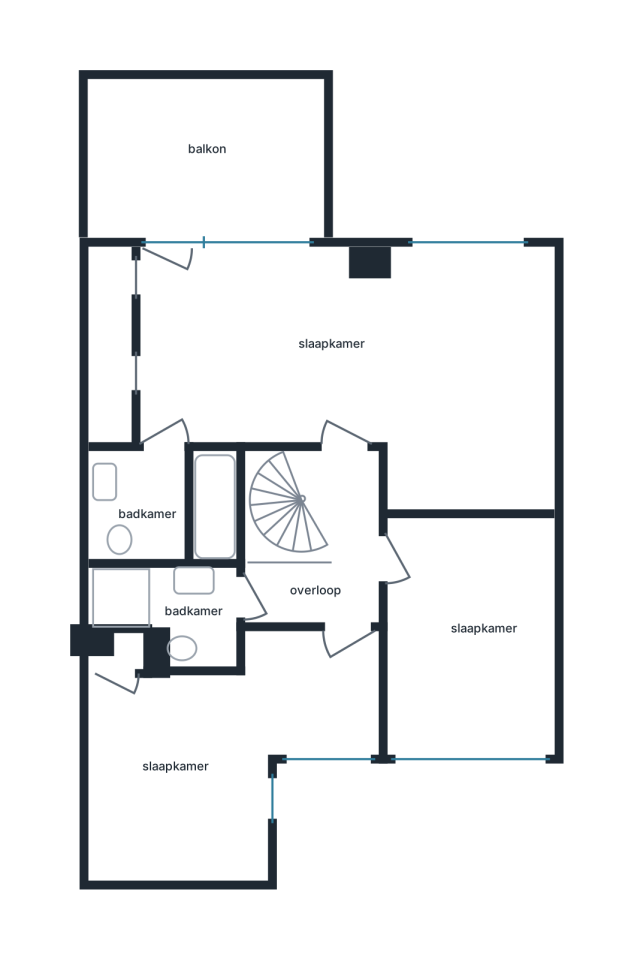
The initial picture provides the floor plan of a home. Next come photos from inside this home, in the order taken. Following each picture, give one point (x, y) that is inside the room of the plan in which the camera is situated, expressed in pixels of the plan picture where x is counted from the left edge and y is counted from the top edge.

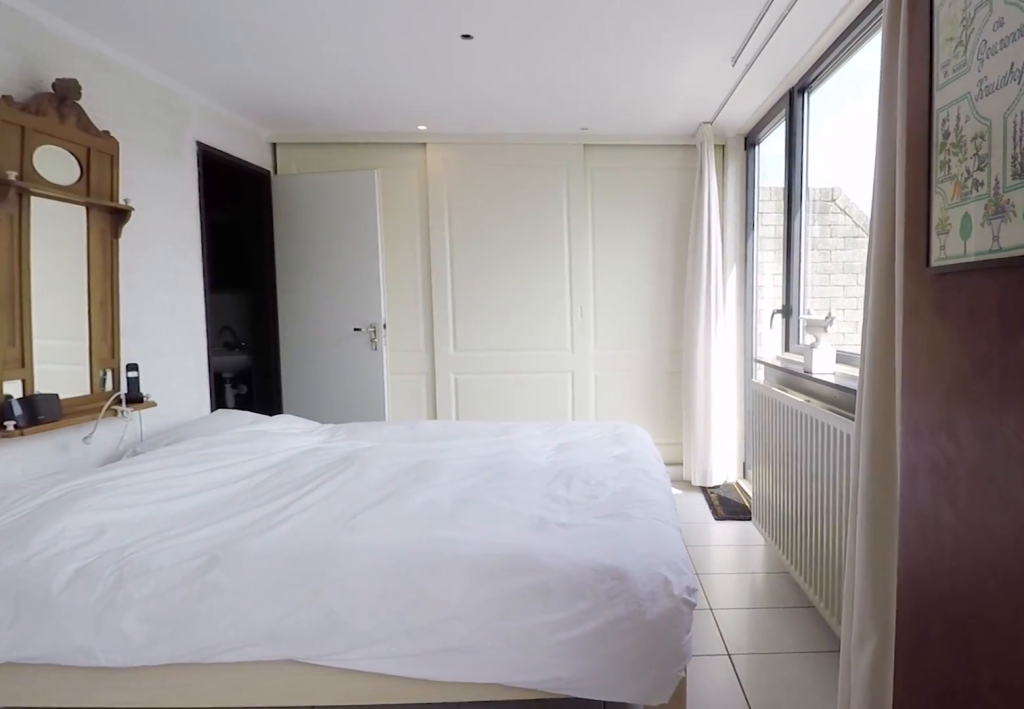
(360, 370)
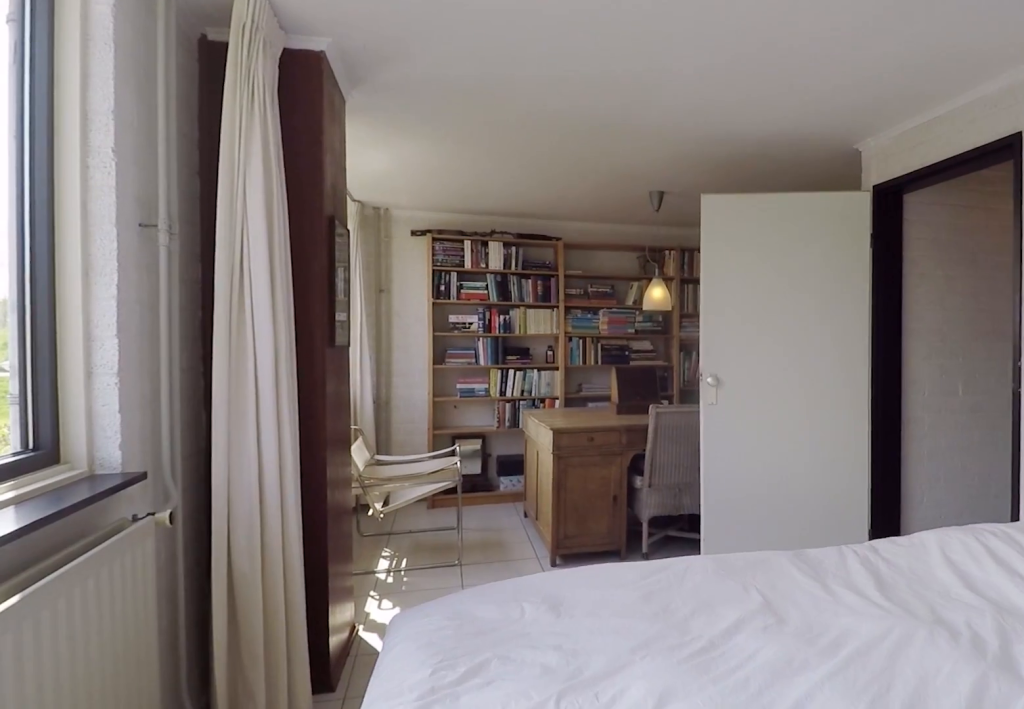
(360, 370)
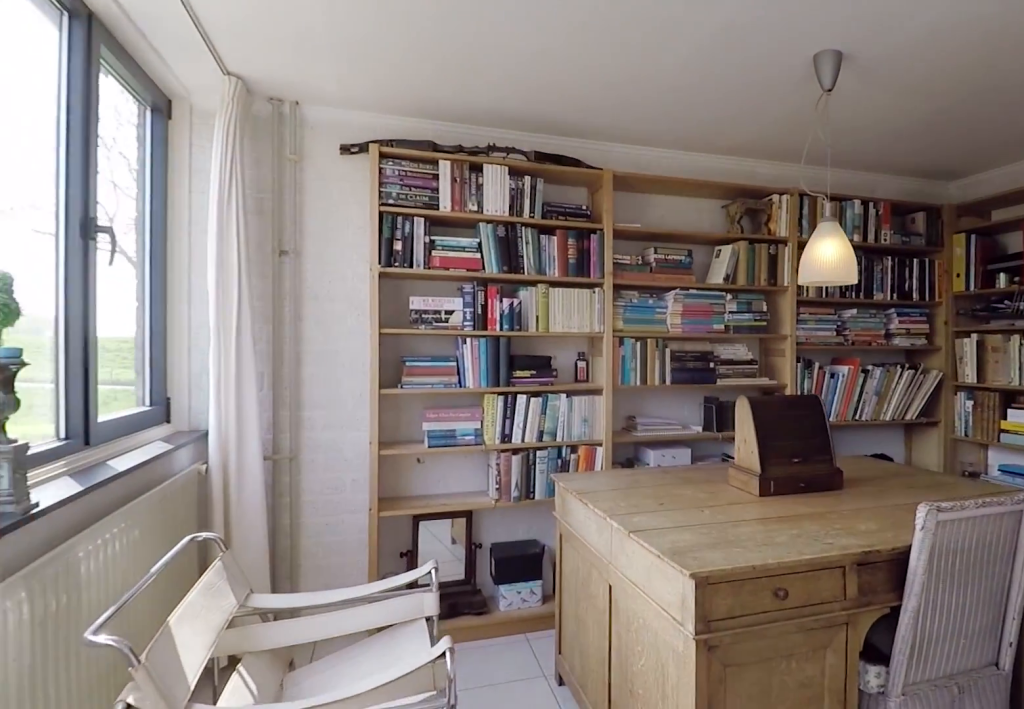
(360, 370)
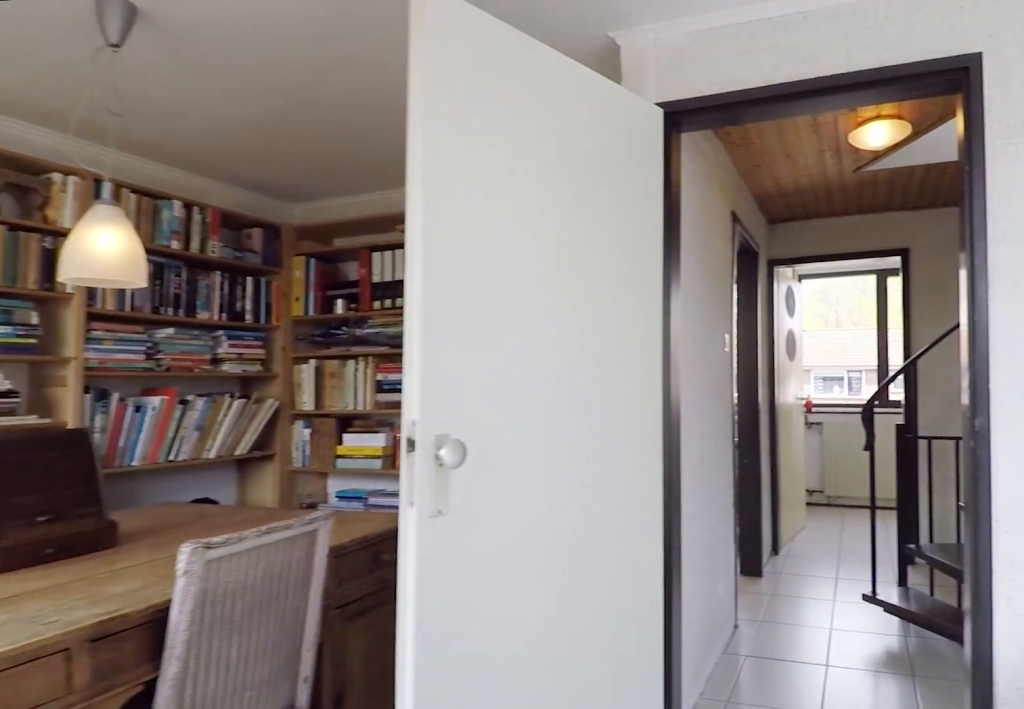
(360, 370)
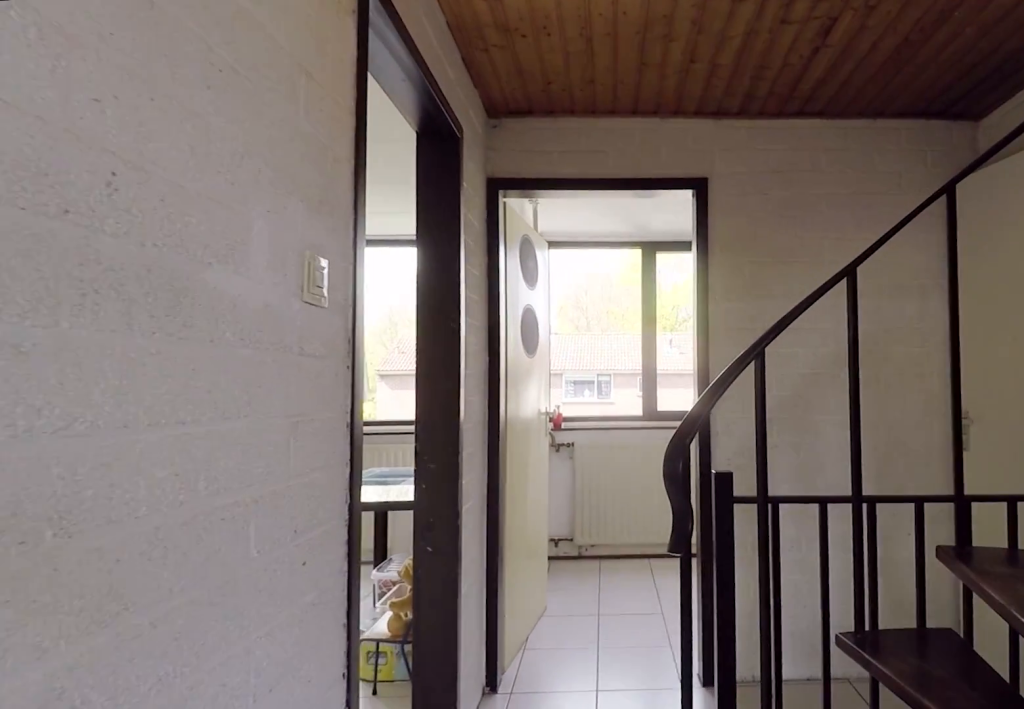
(323, 548)
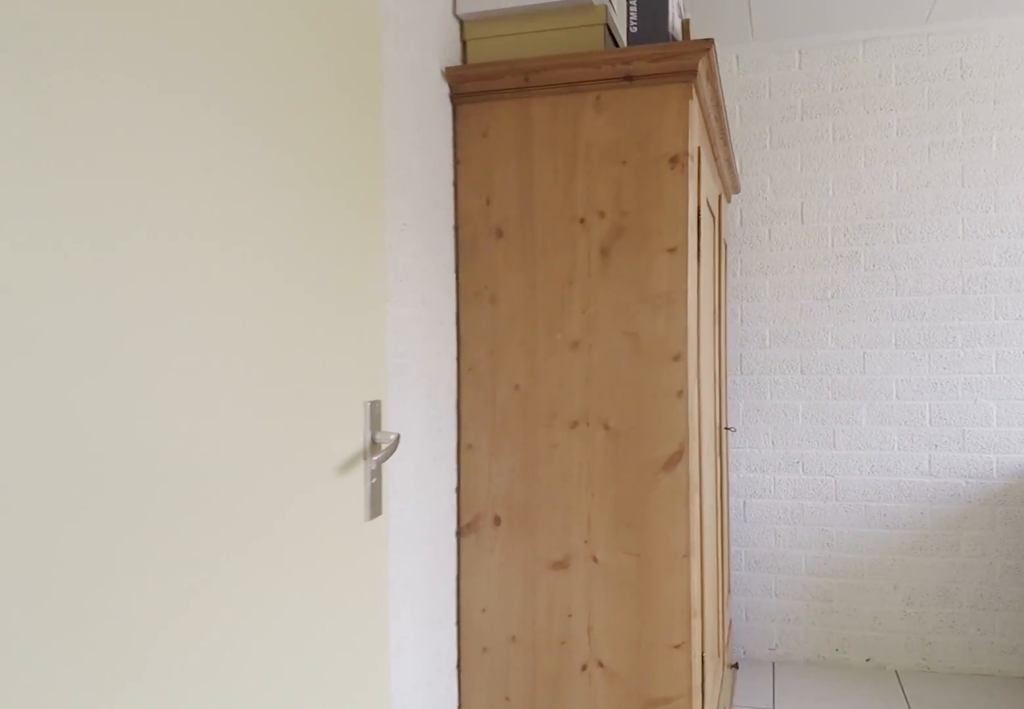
(468, 635)
